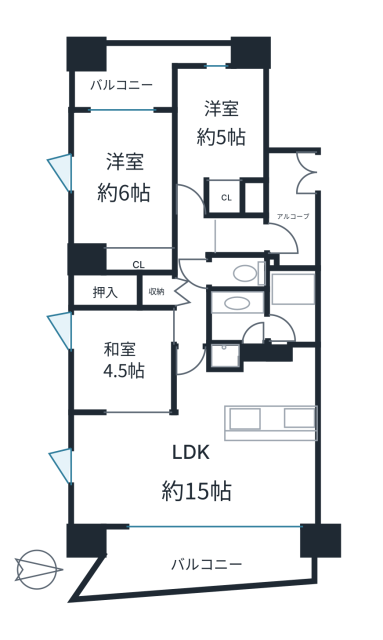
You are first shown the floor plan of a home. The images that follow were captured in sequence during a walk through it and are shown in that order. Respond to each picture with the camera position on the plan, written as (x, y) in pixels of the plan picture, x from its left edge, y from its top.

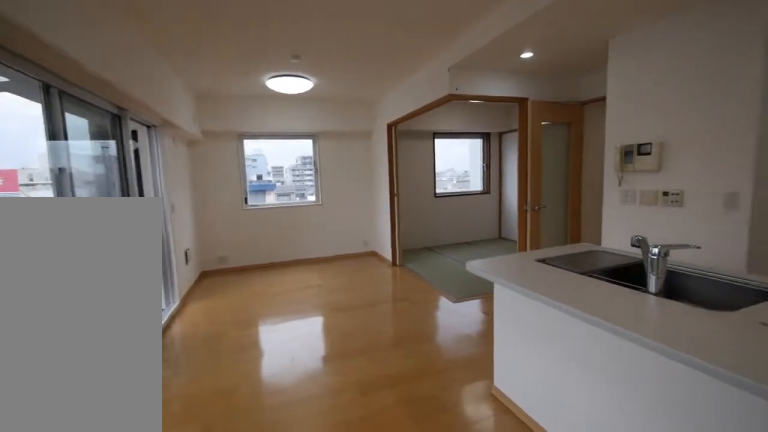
(250, 478)
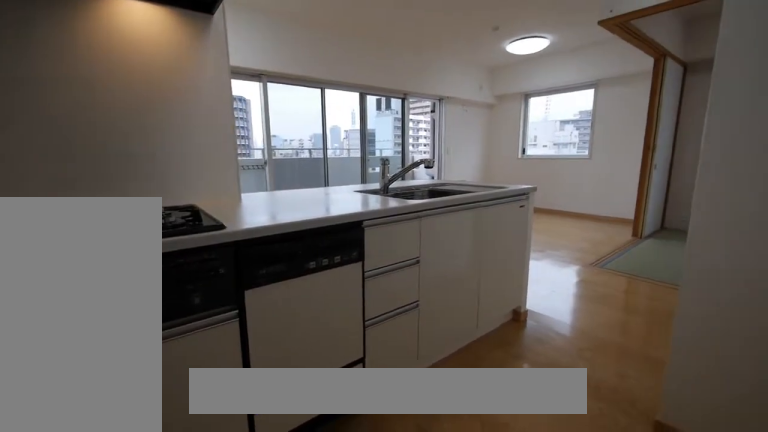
(250, 386)
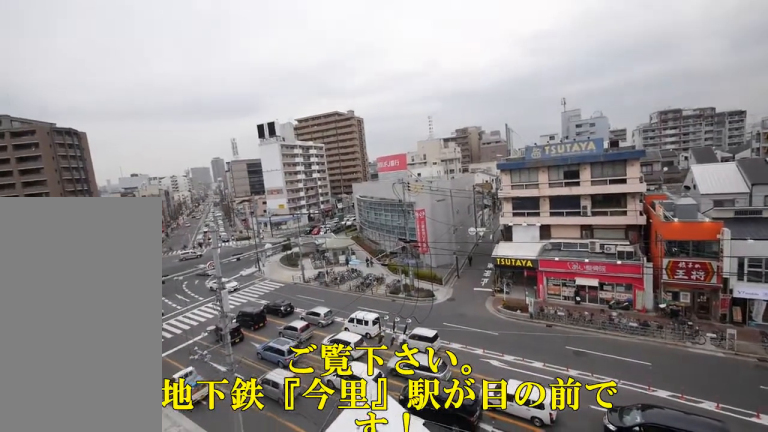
(124, 561)
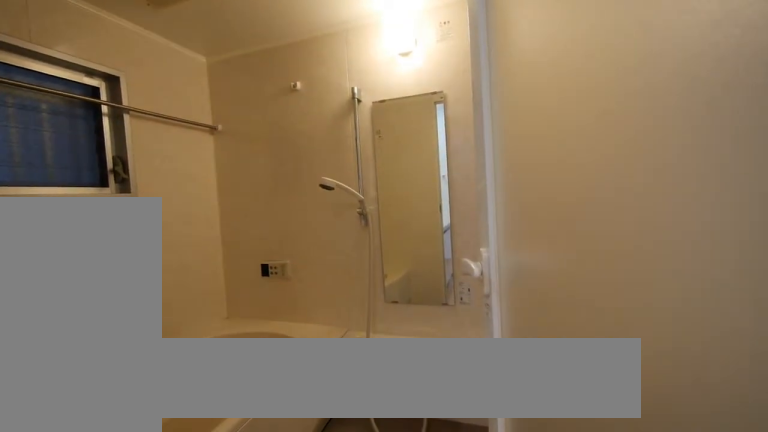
(250, 320)
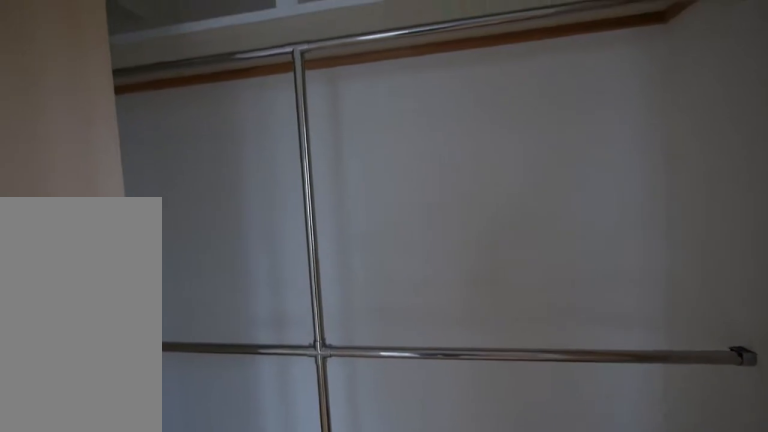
(110, 210)
